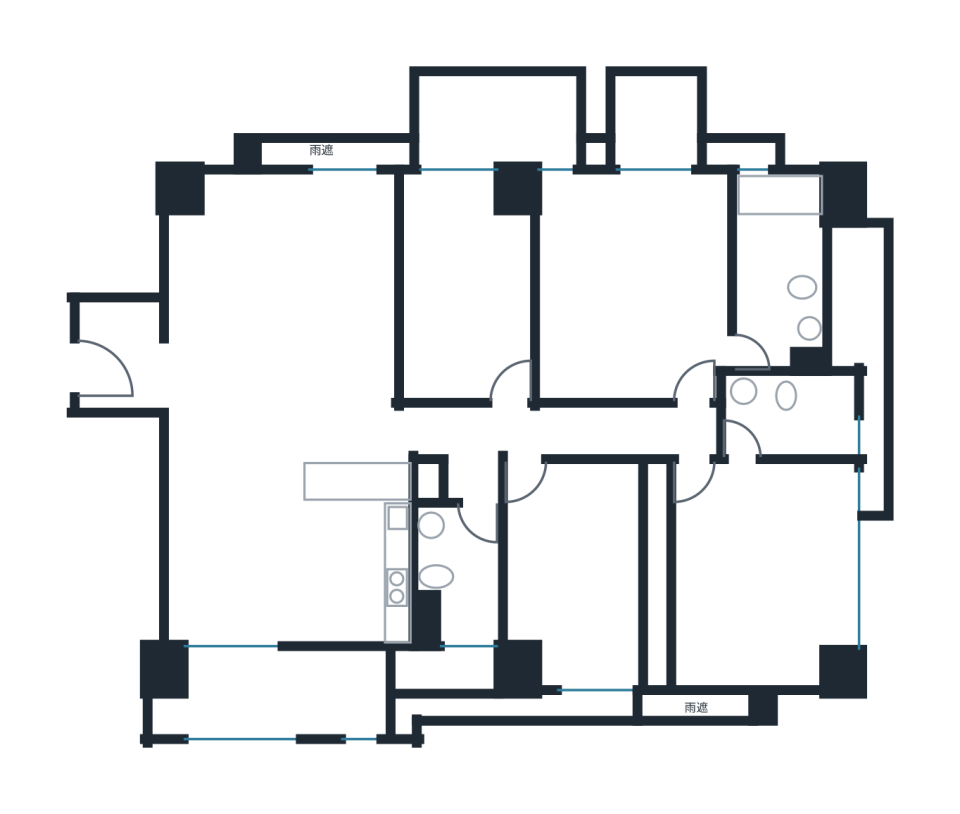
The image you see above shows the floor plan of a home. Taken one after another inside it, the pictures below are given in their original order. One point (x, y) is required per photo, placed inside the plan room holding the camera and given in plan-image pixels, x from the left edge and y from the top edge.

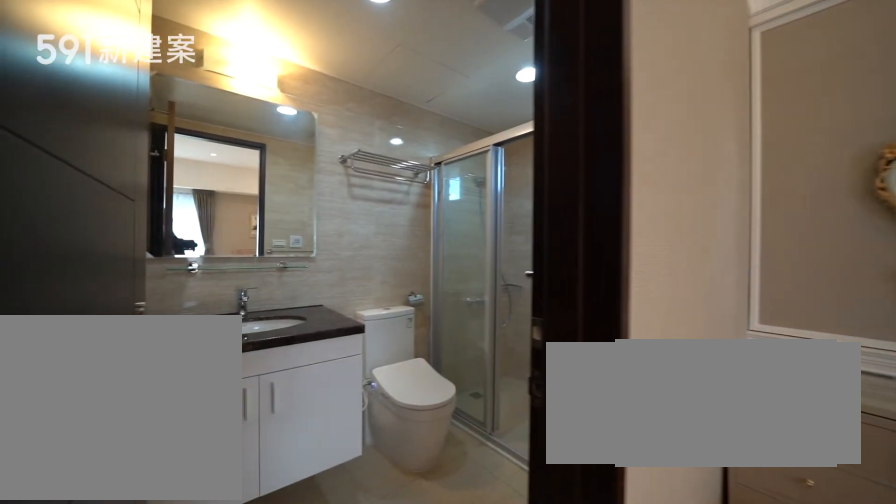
(797, 414)
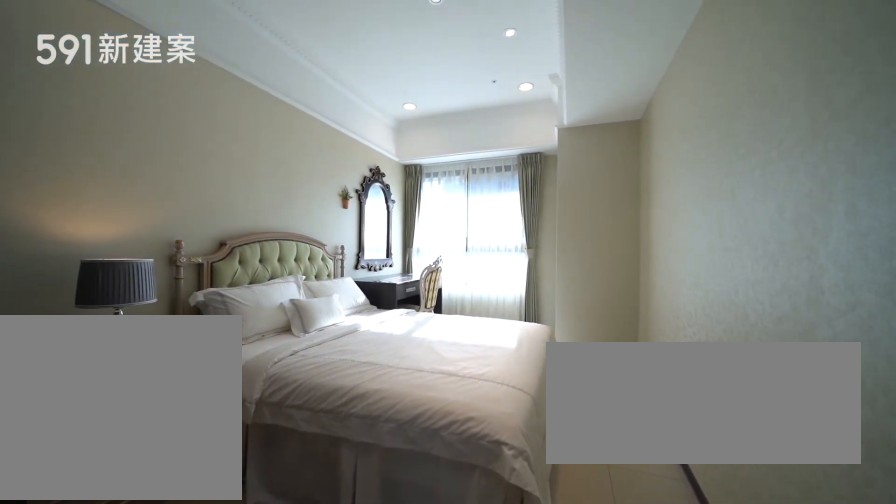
(575, 583)
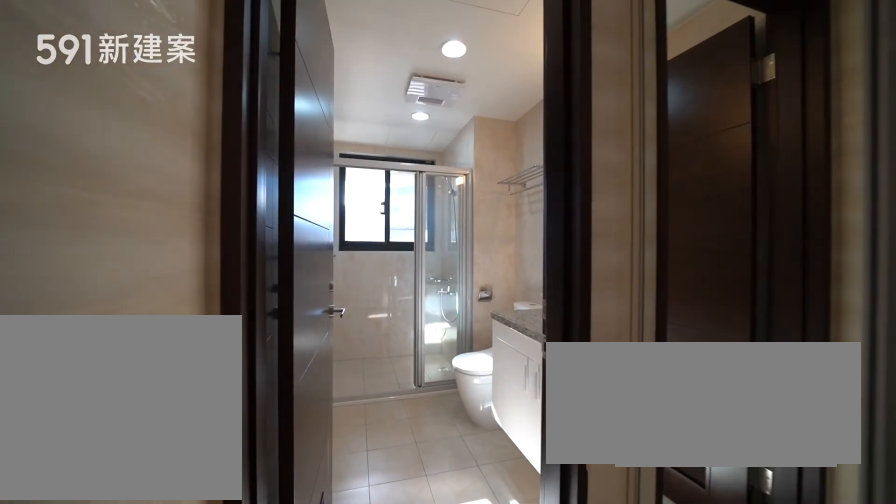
(455, 584)
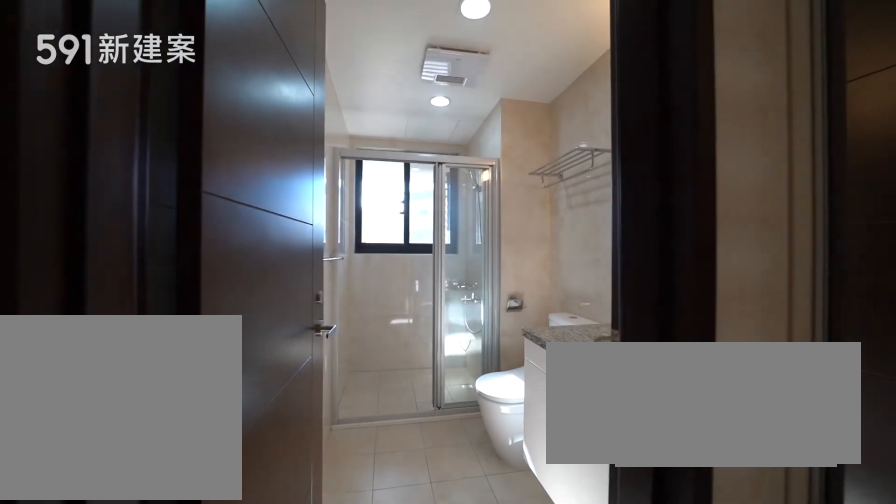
(455, 584)
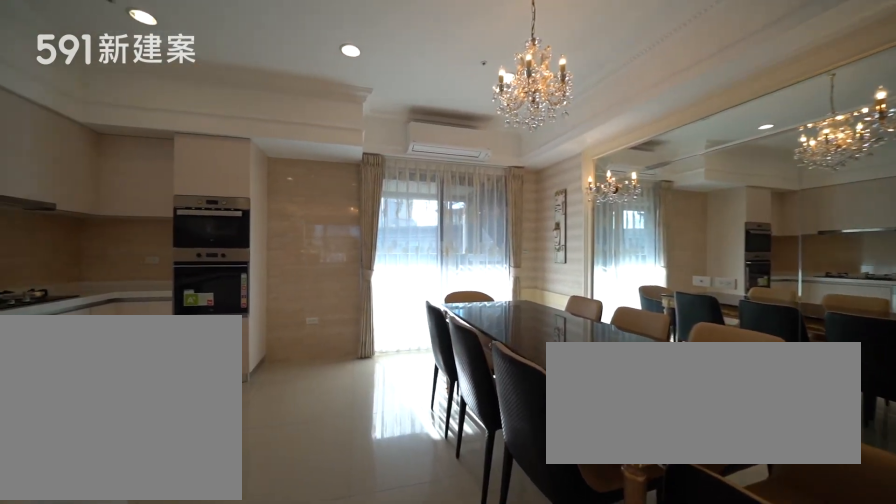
(231, 557)
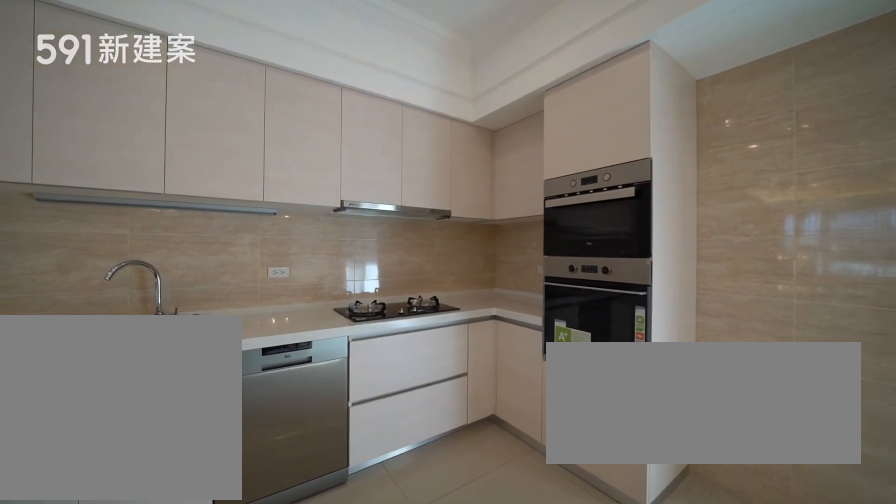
(349, 559)
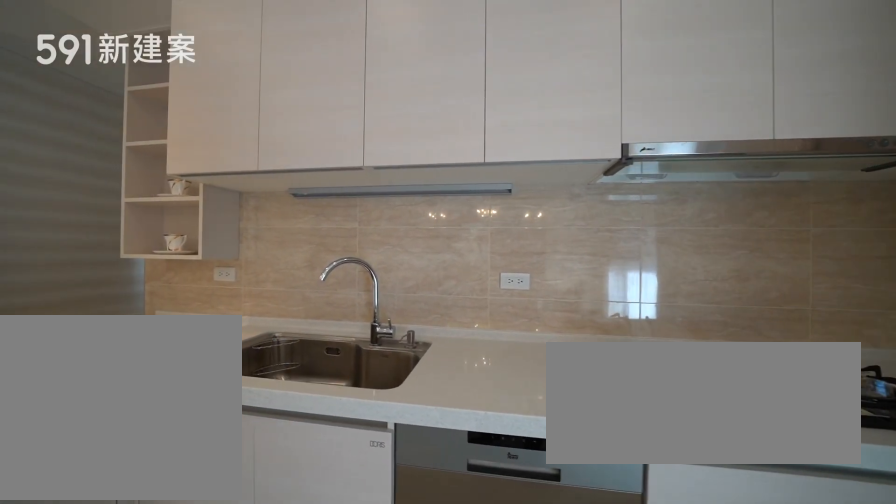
(349, 559)
